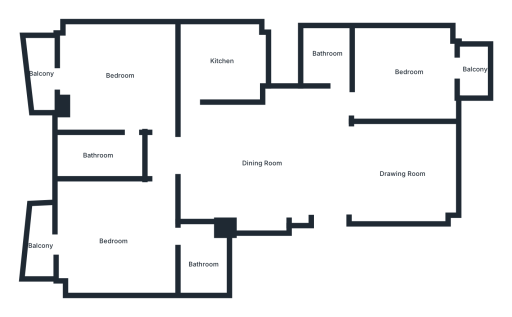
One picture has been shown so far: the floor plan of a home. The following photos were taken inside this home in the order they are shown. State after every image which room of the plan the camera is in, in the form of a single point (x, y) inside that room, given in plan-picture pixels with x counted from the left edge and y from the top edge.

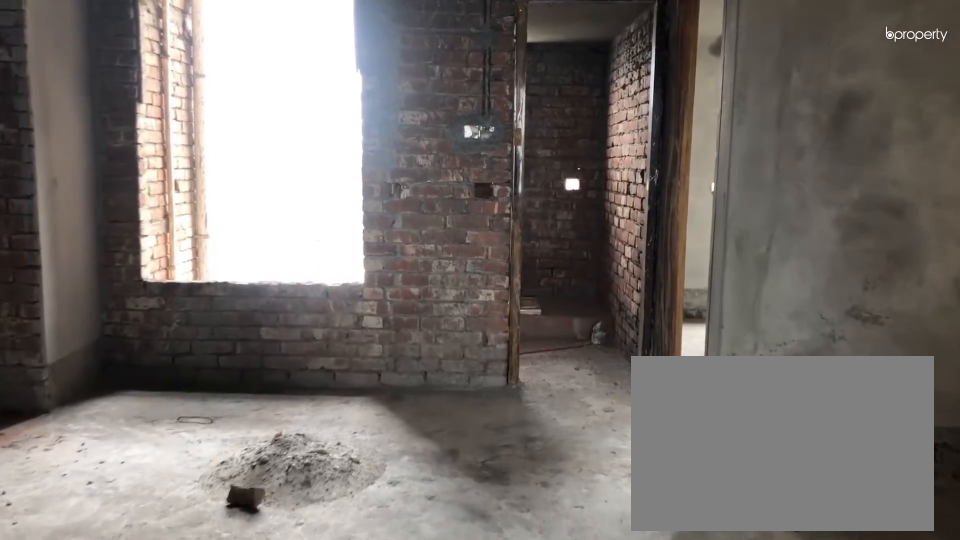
(328, 185)
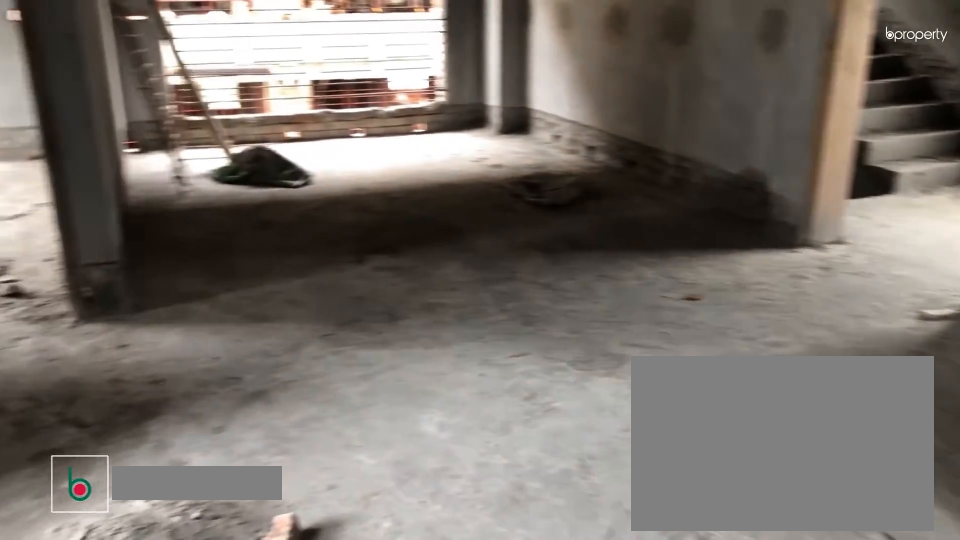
(256, 163)
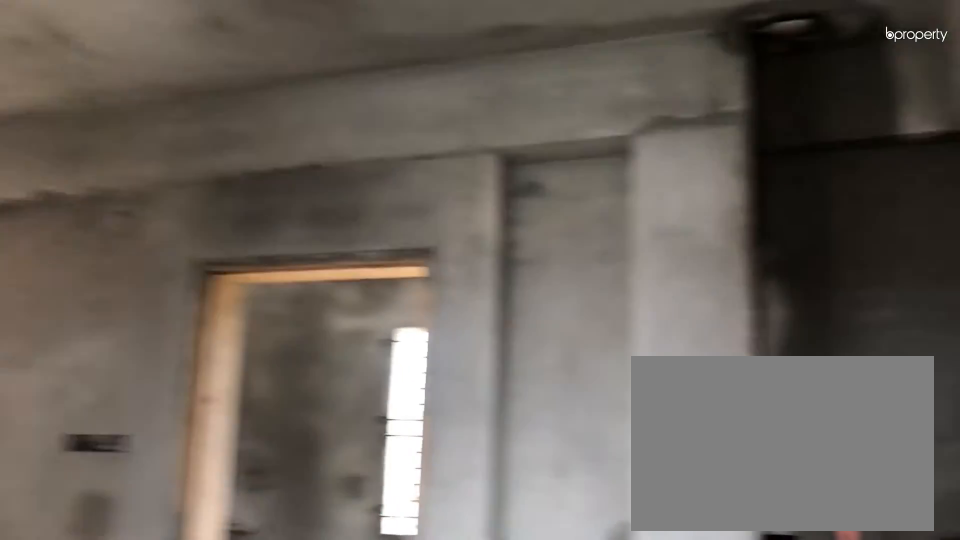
(256, 163)
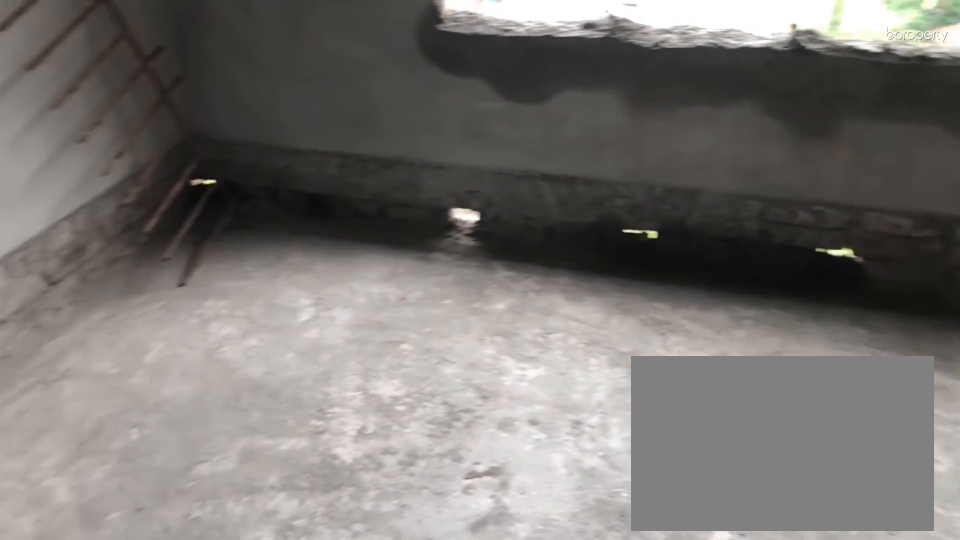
(401, 71)
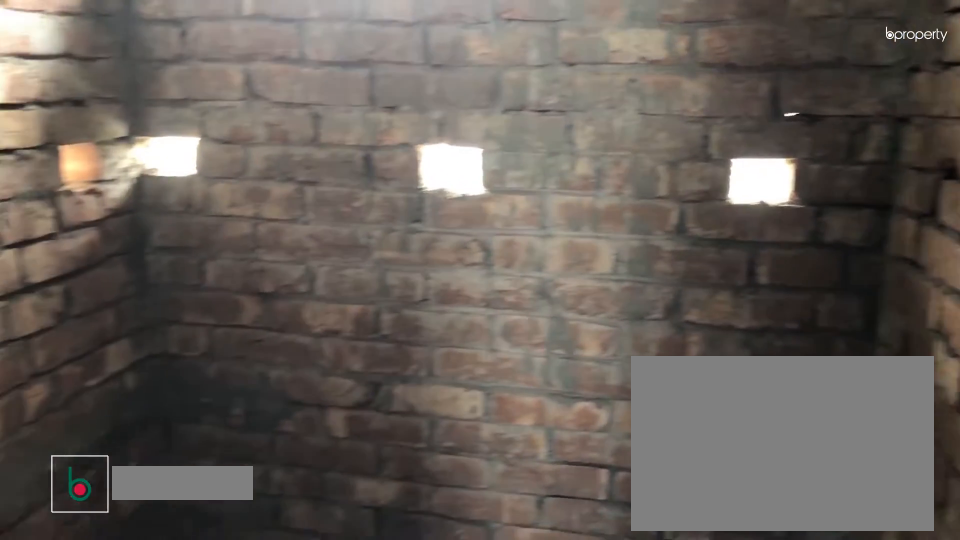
(326, 54)
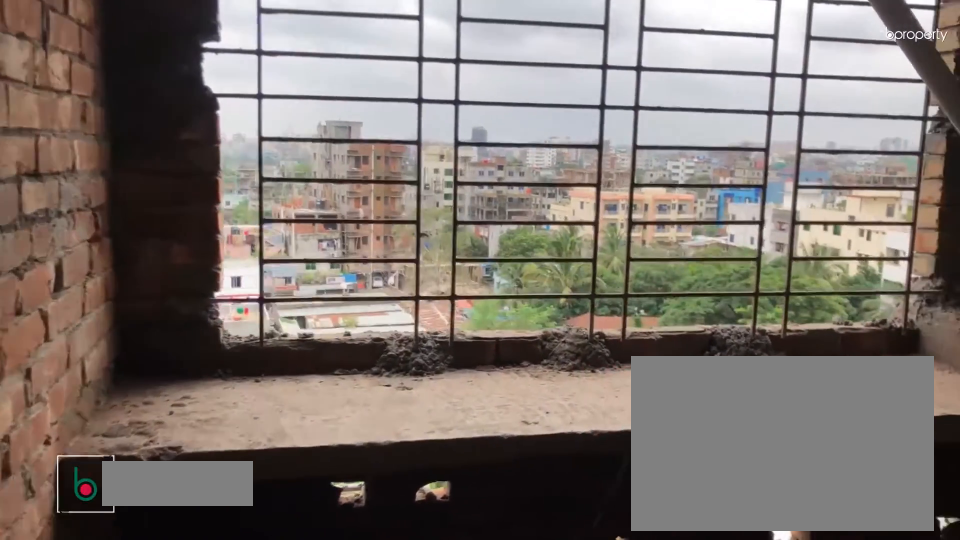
(223, 61)
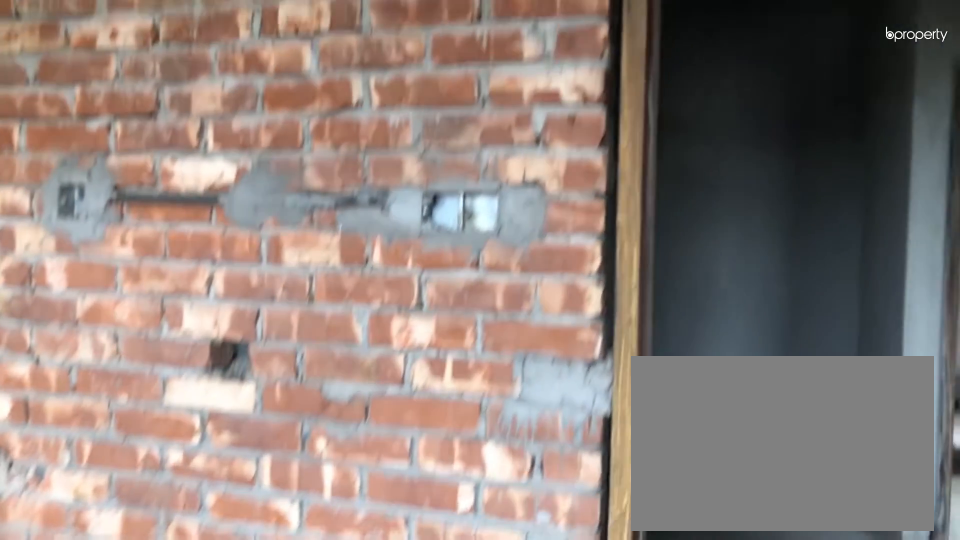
(223, 61)
